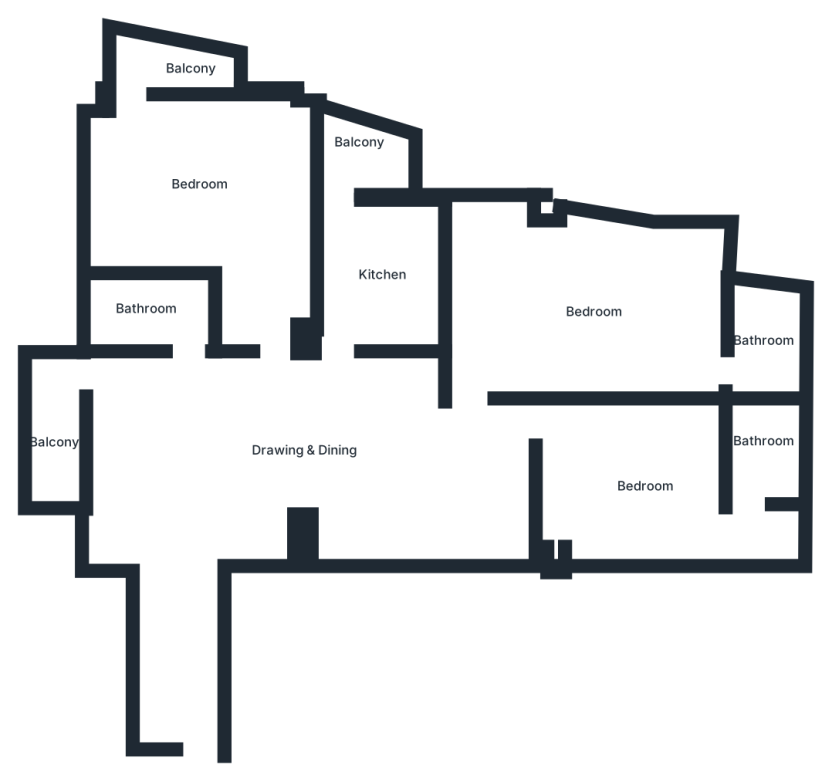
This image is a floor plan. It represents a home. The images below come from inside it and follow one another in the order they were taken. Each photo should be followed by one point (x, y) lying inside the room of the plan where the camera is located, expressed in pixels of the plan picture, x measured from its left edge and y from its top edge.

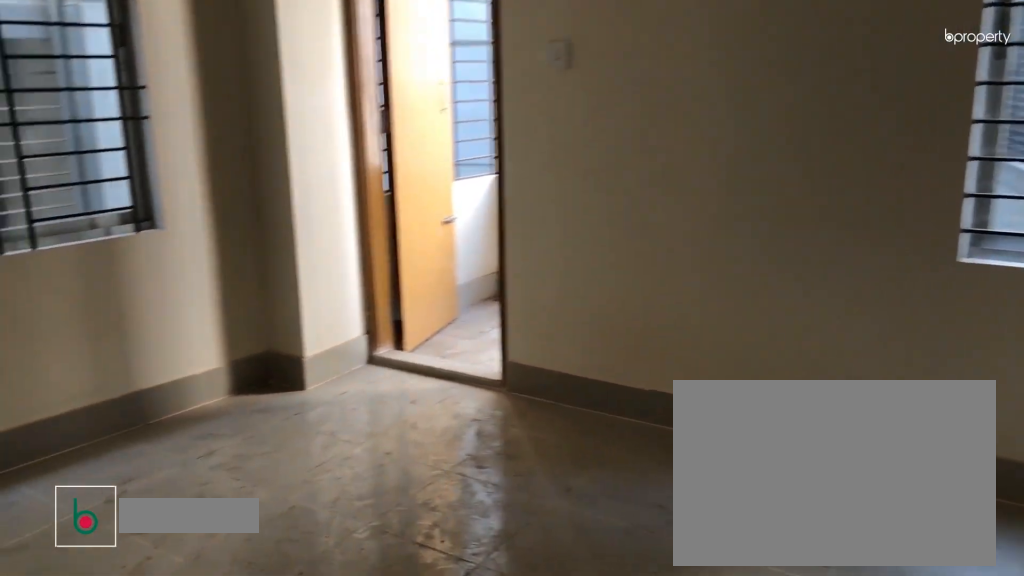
(205, 187)
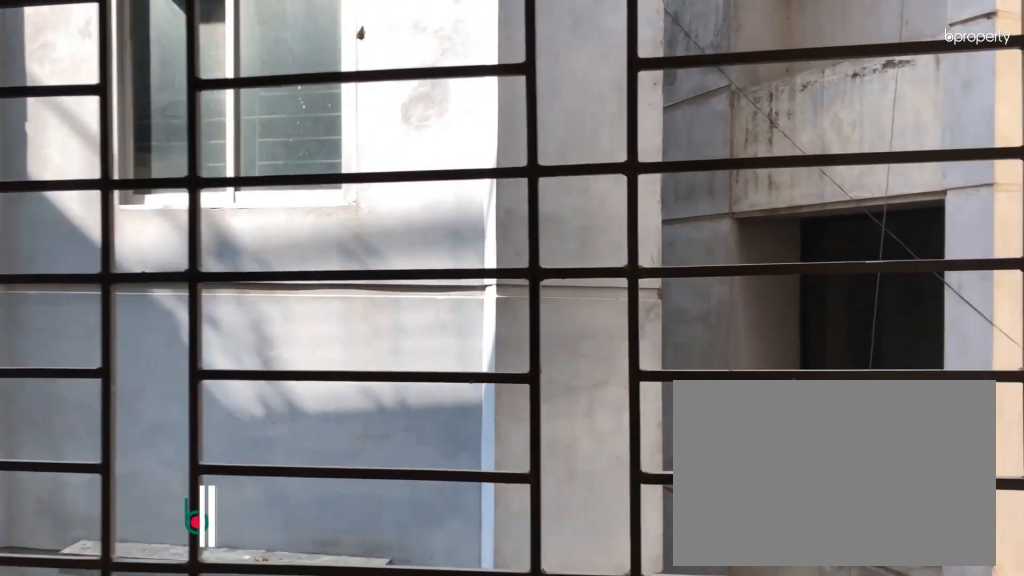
(163, 66)
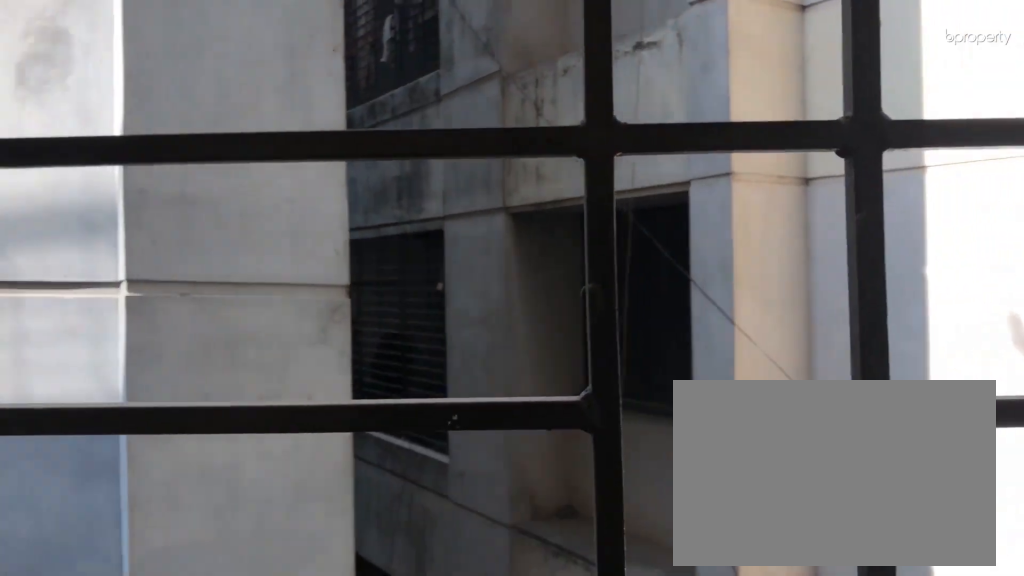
(163, 66)
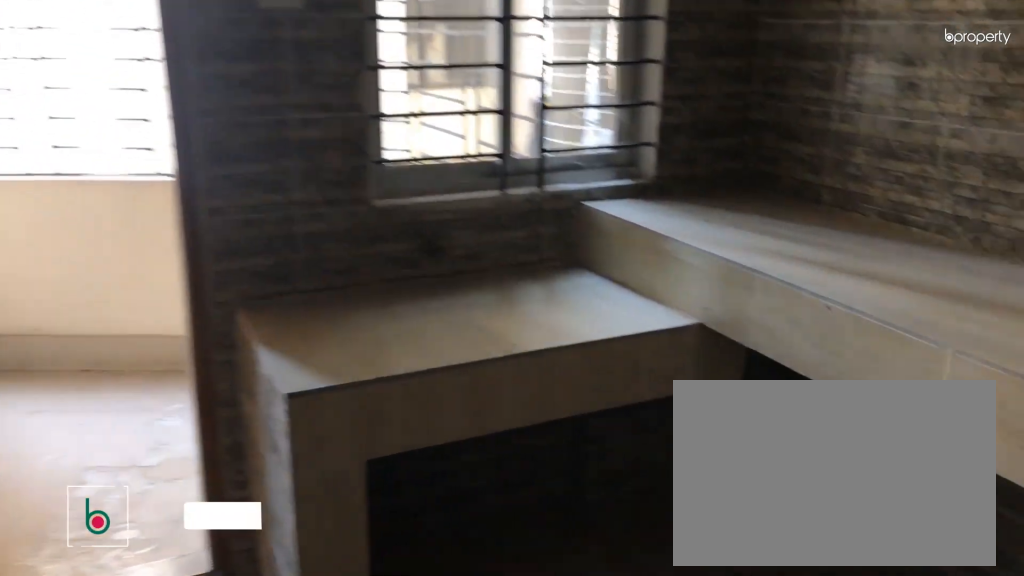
(383, 271)
